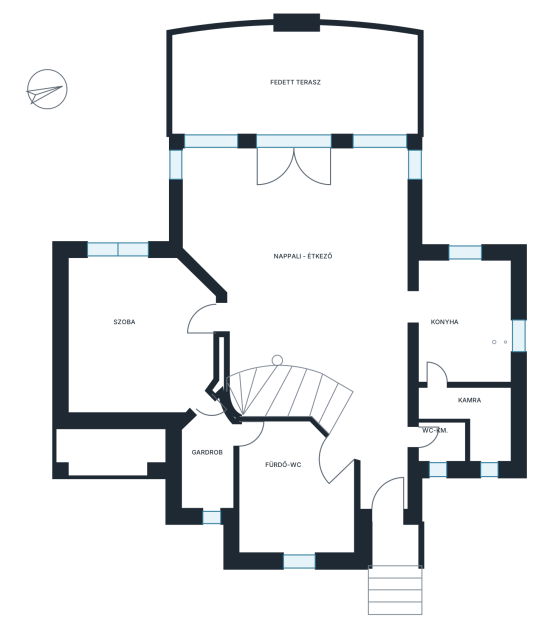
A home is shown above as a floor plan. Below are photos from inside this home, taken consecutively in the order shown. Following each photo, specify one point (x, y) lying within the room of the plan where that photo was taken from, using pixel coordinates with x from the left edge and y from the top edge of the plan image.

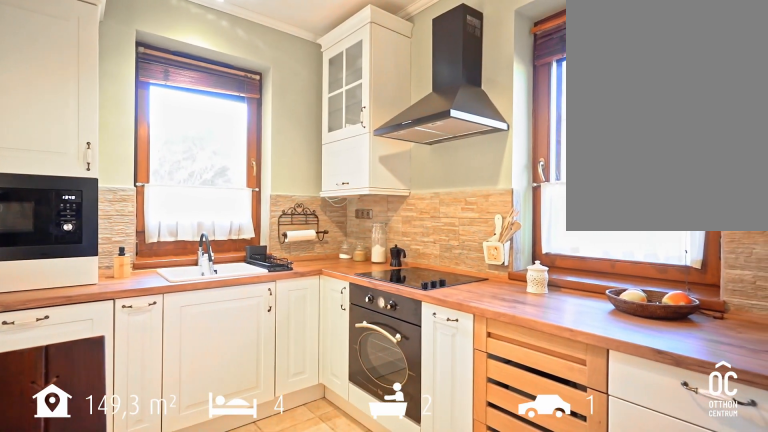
(467, 329)
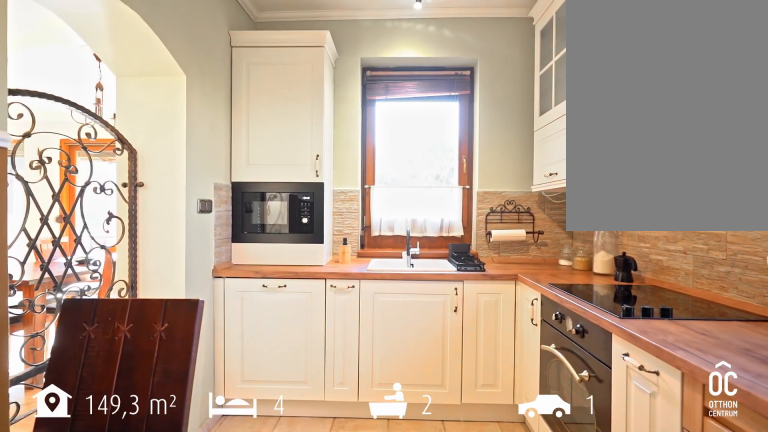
(467, 329)
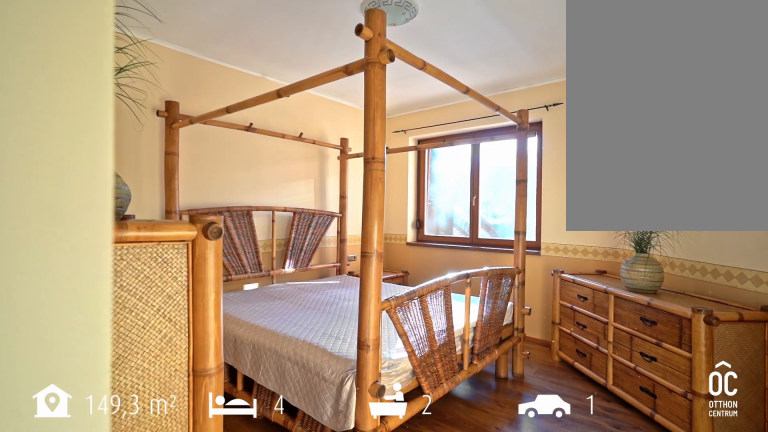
(130, 340)
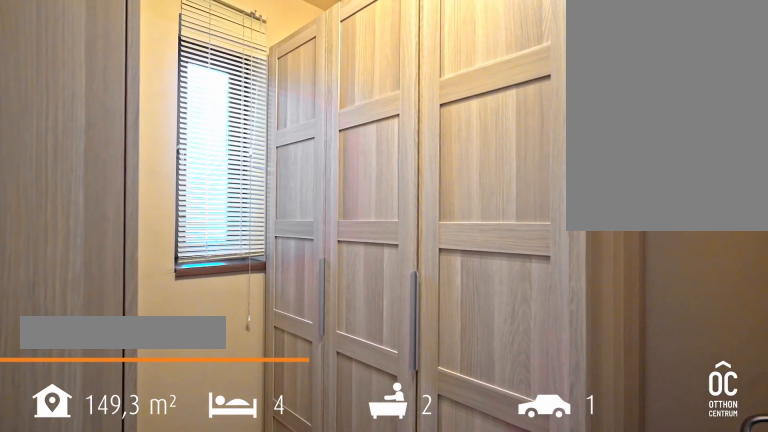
(210, 455)
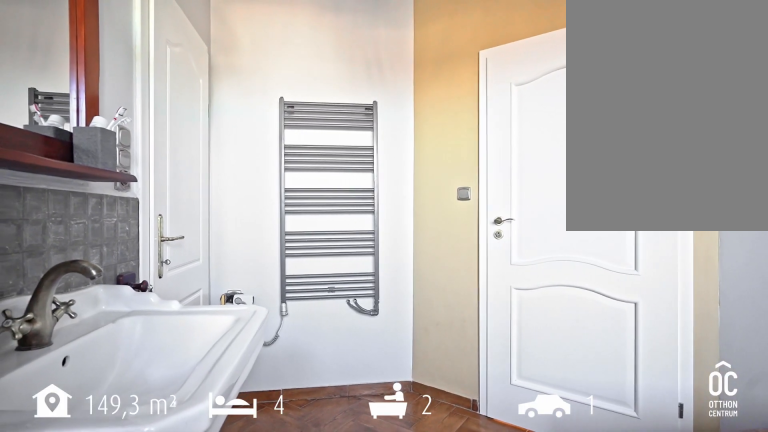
(291, 485)
